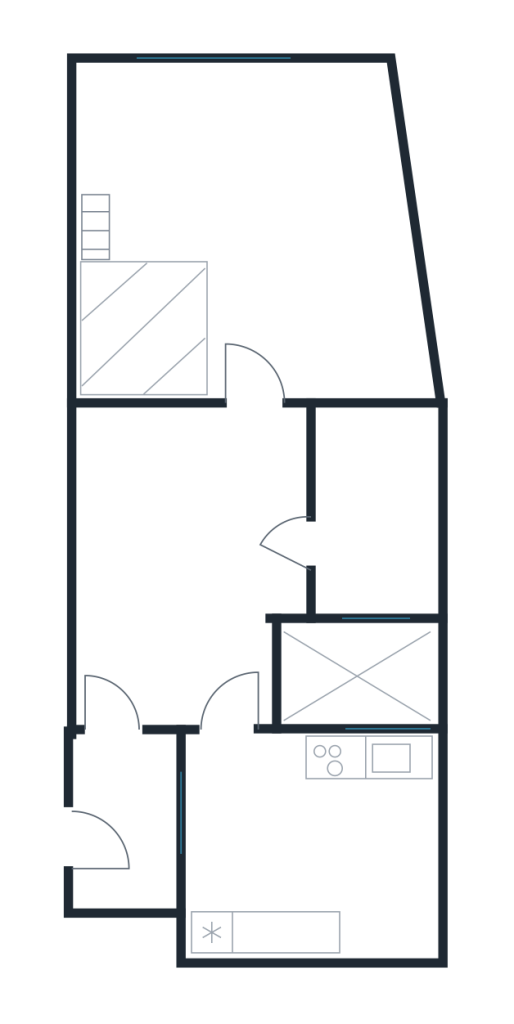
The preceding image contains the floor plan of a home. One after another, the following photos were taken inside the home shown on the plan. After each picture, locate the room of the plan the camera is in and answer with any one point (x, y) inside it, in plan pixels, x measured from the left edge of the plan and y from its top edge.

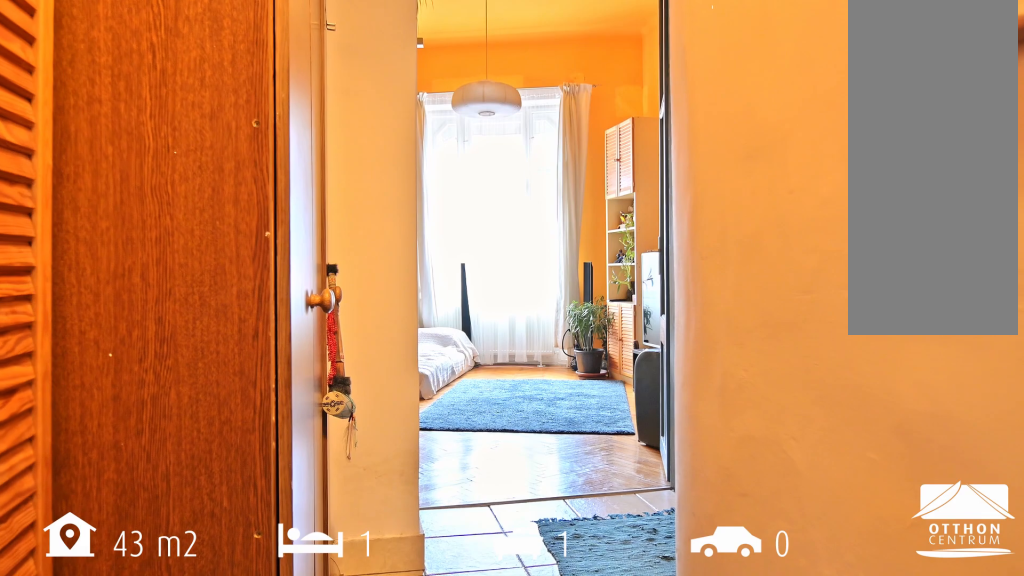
(179, 558)
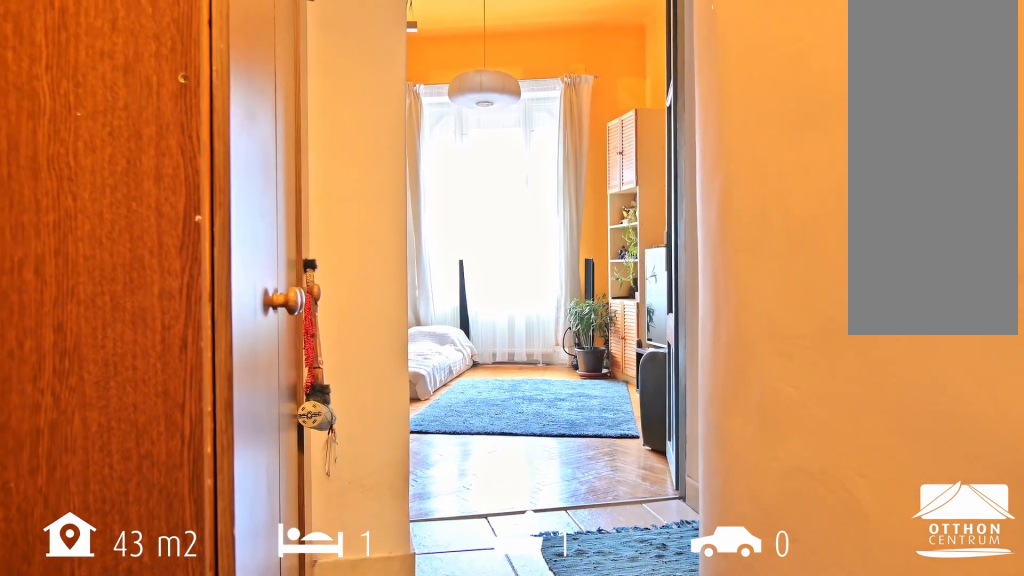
(179, 558)
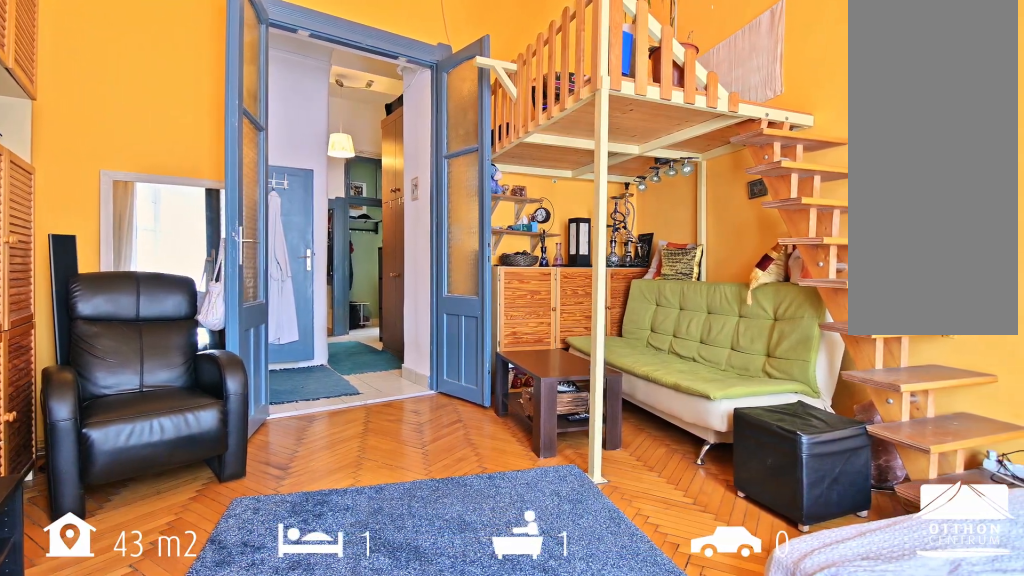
(258, 231)
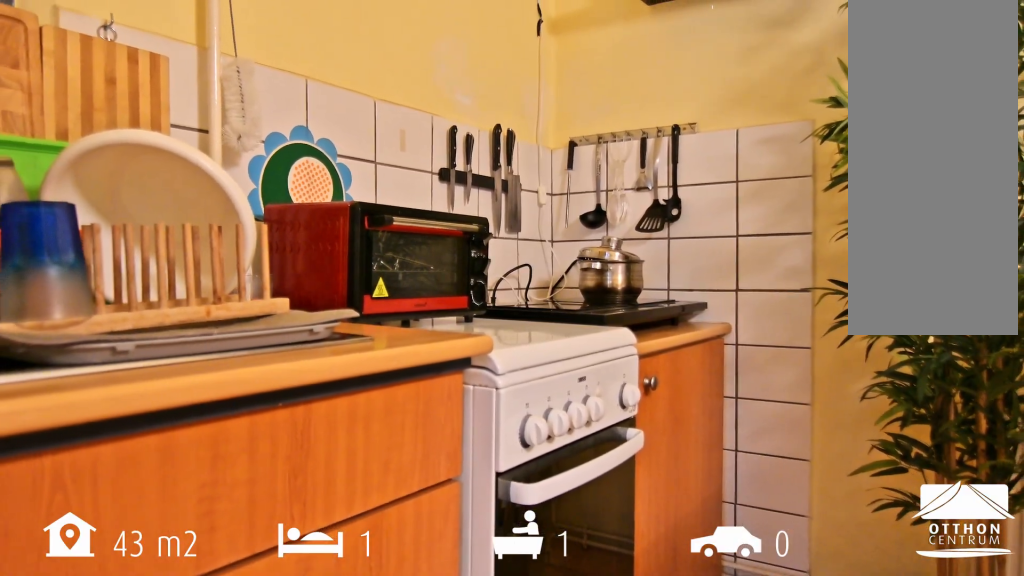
(304, 847)
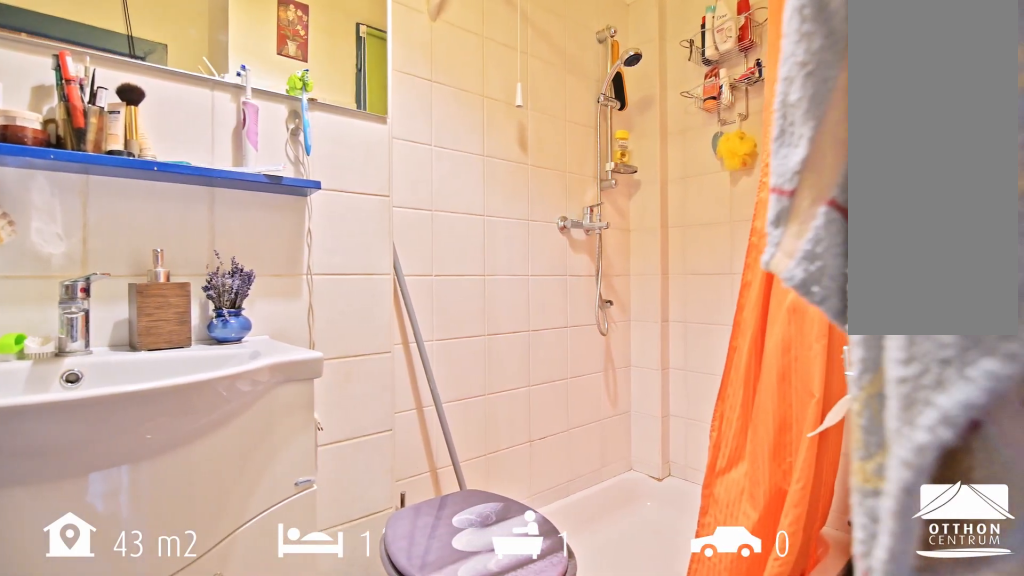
(370, 516)
